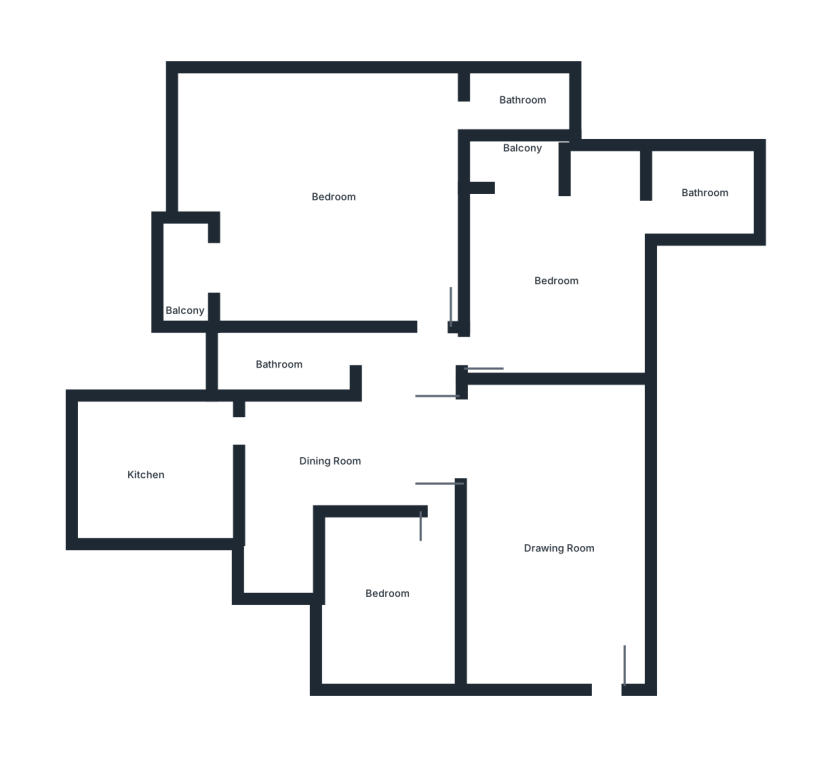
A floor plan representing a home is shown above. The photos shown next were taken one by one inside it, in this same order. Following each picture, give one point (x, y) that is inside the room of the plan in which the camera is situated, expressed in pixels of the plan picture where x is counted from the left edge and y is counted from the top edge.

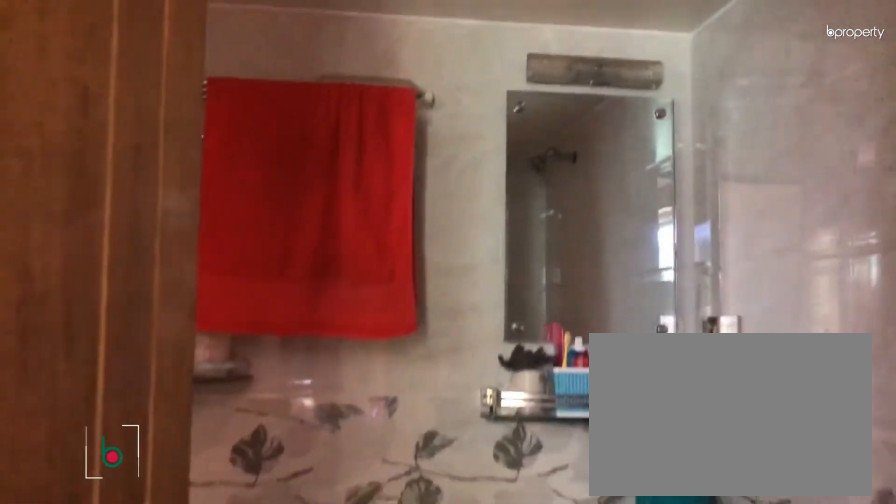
(279, 360)
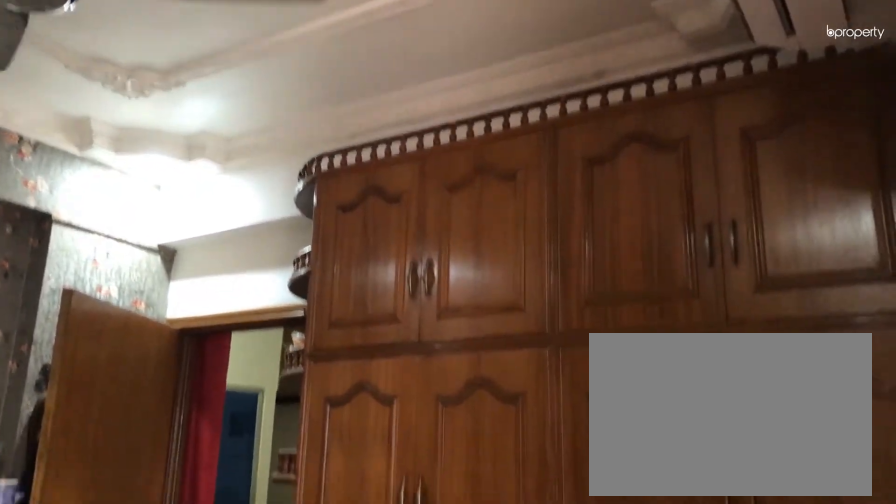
(546, 277)
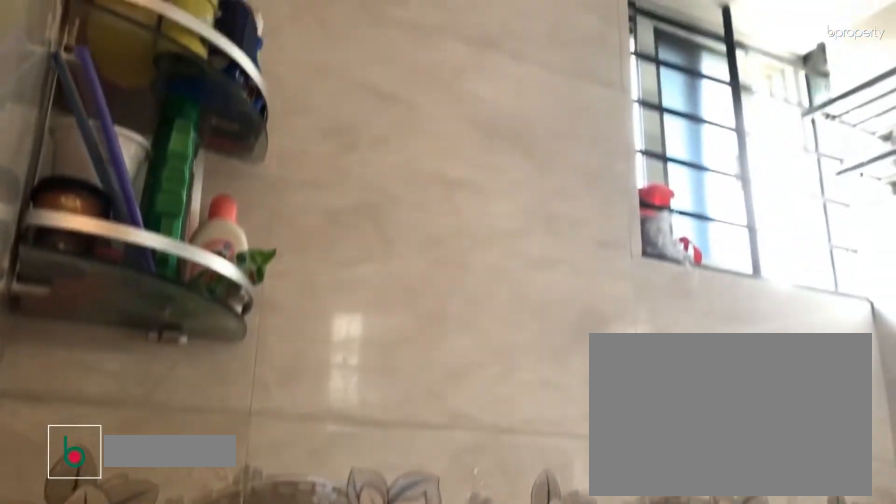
(702, 193)
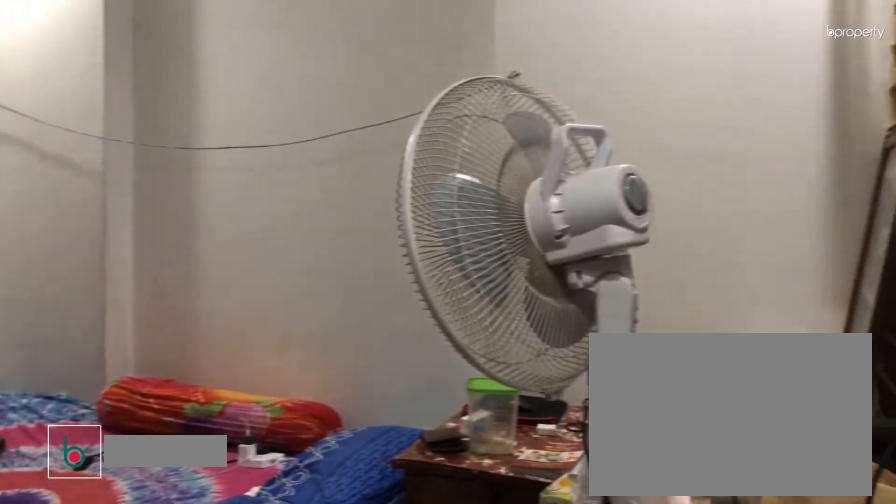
(390, 598)
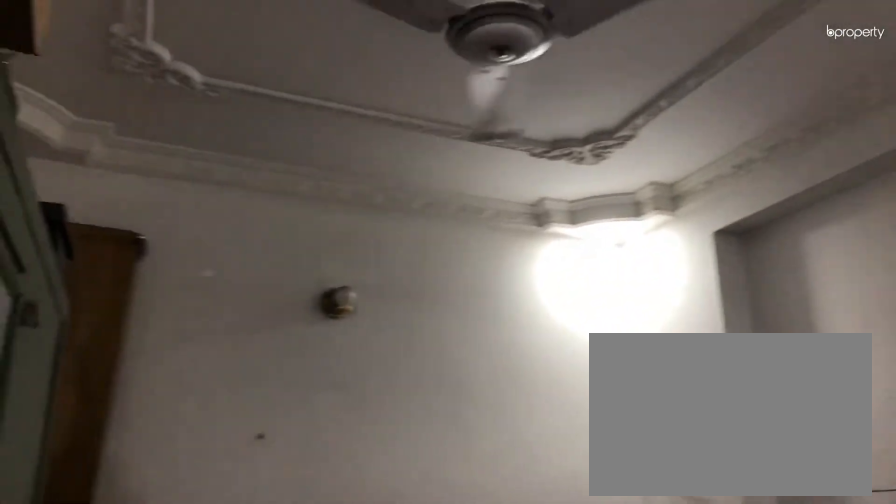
(390, 598)
